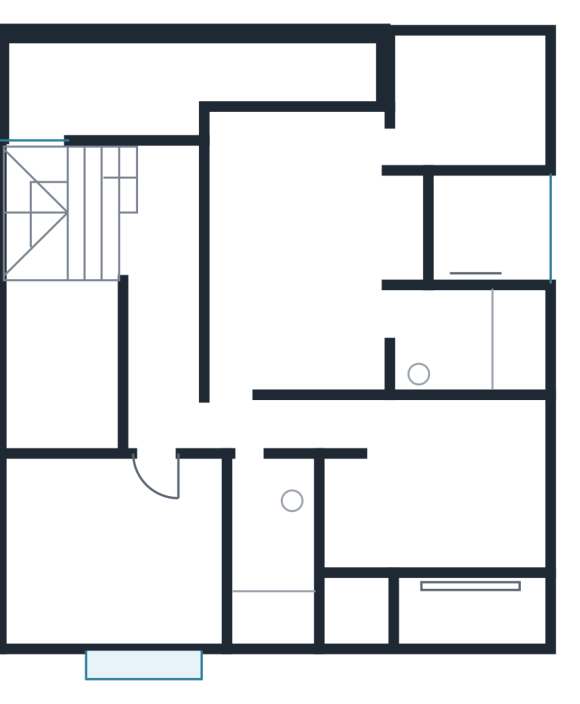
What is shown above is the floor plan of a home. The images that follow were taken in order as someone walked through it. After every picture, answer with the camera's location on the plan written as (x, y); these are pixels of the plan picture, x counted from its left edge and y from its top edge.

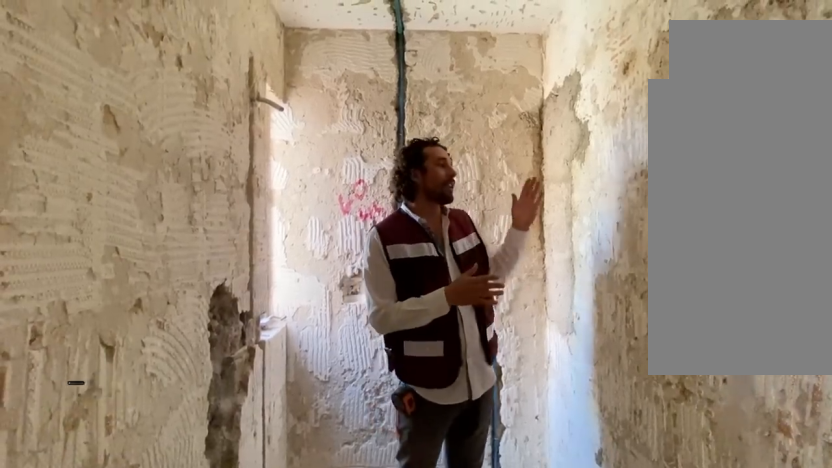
(253, 465)
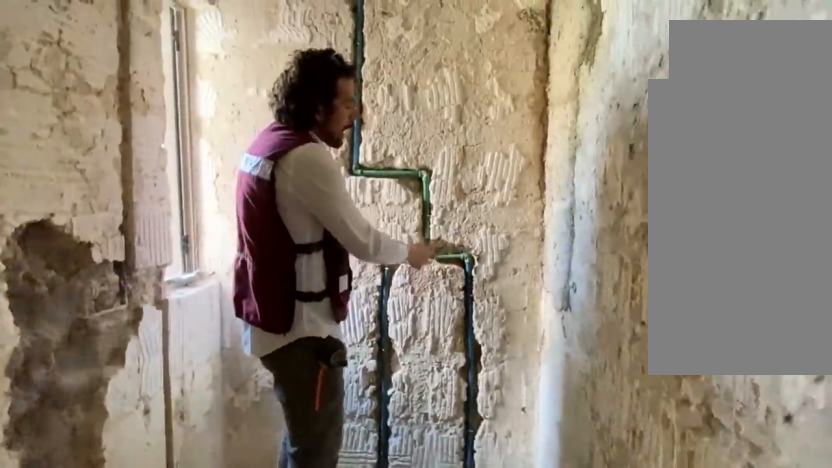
(262, 487)
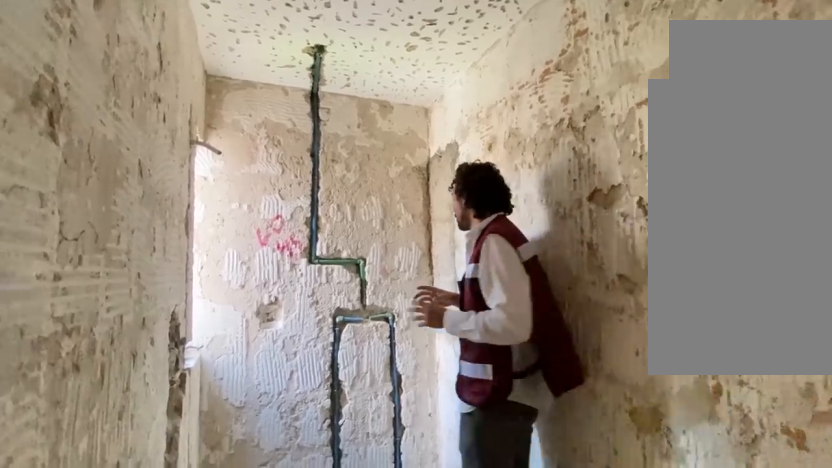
(258, 483)
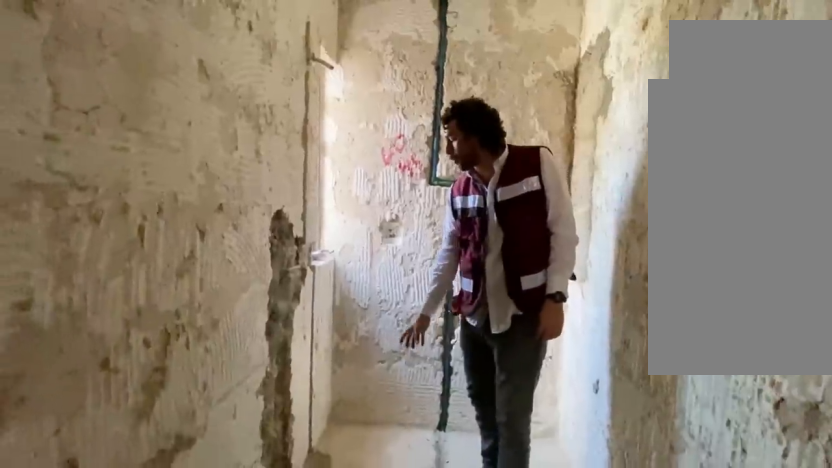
(252, 524)
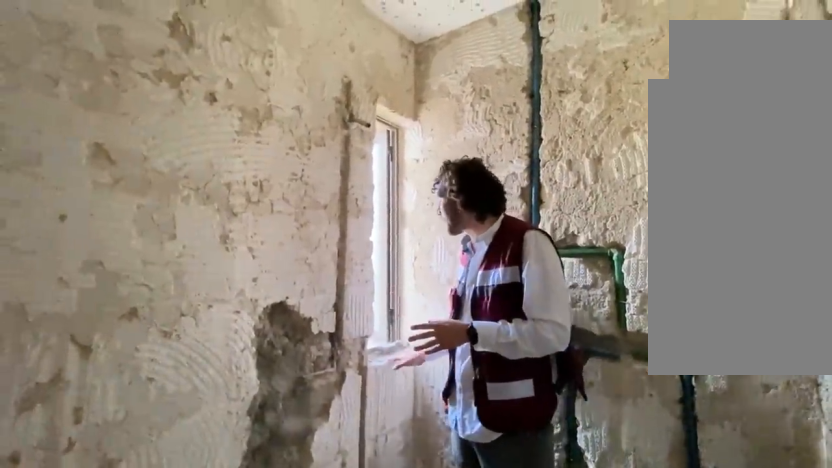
(262, 553)
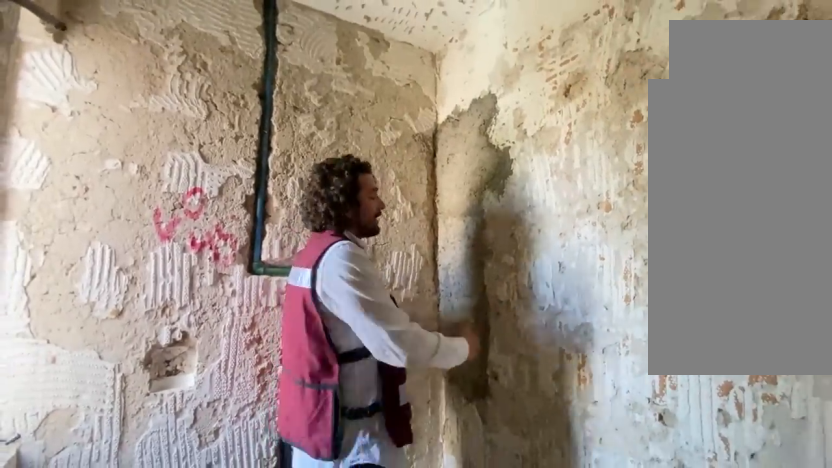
(262, 549)
